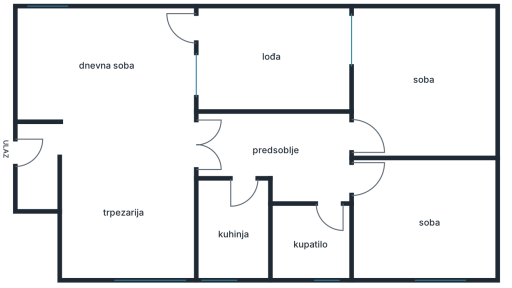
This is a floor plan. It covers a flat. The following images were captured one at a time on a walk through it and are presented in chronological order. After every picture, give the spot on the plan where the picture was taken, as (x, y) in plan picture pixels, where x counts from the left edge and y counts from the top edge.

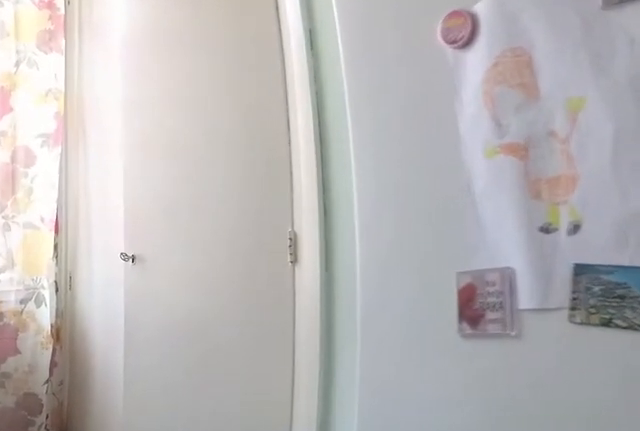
(234, 215)
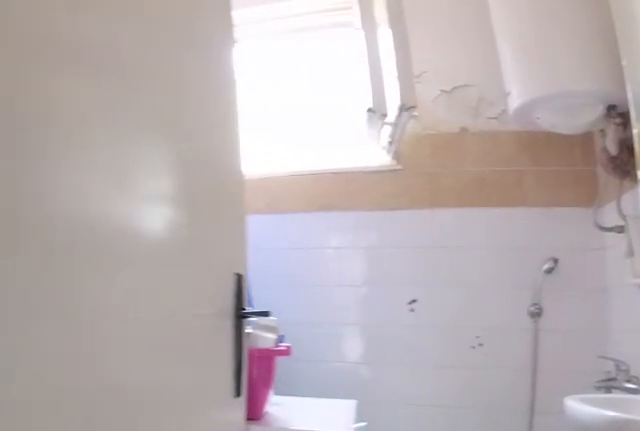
(315, 186)
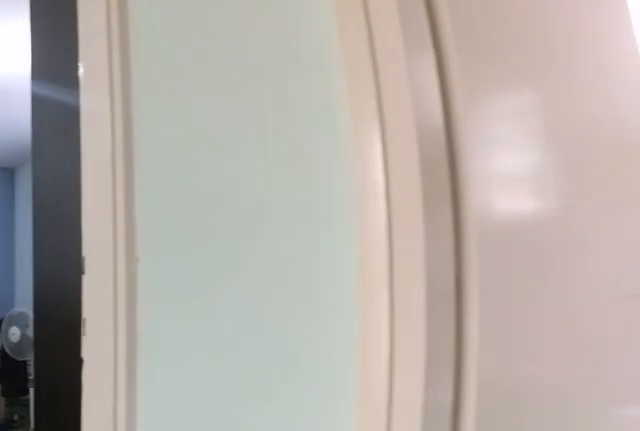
(312, 180)
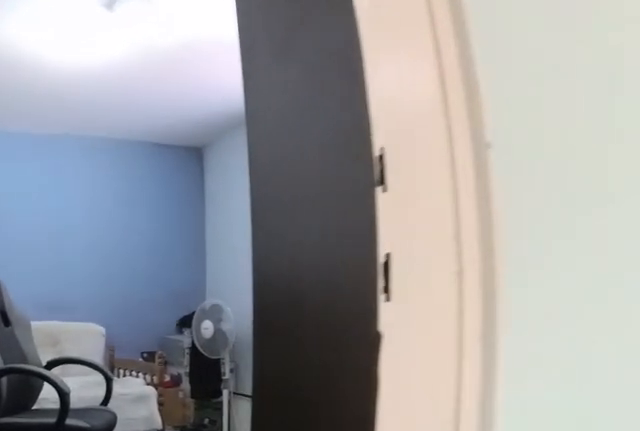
(329, 177)
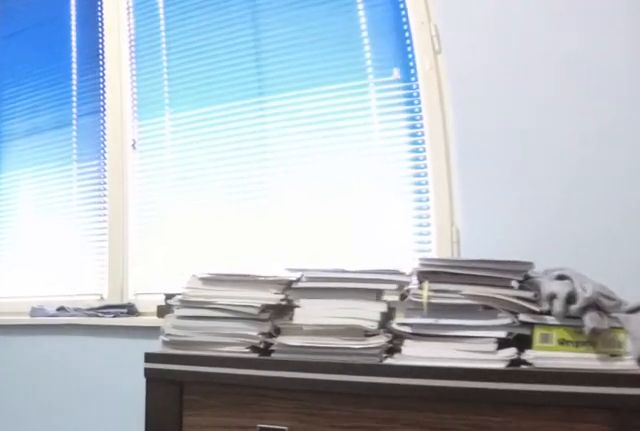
(389, 230)
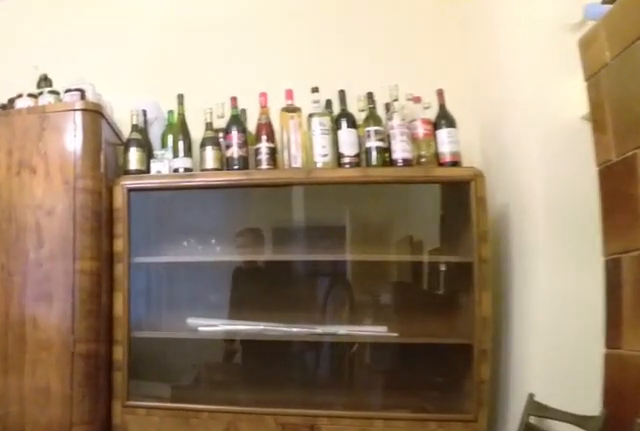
(427, 135)
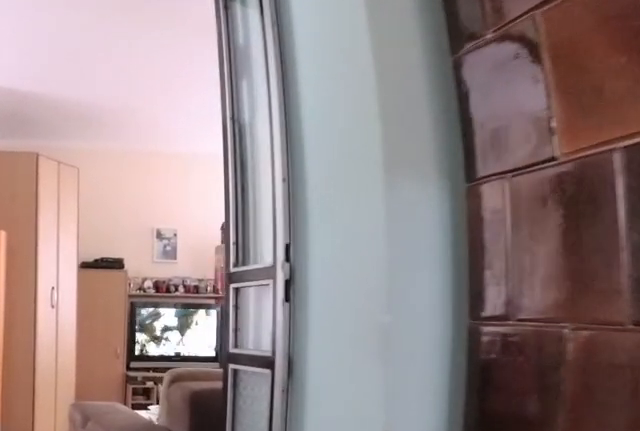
(247, 144)
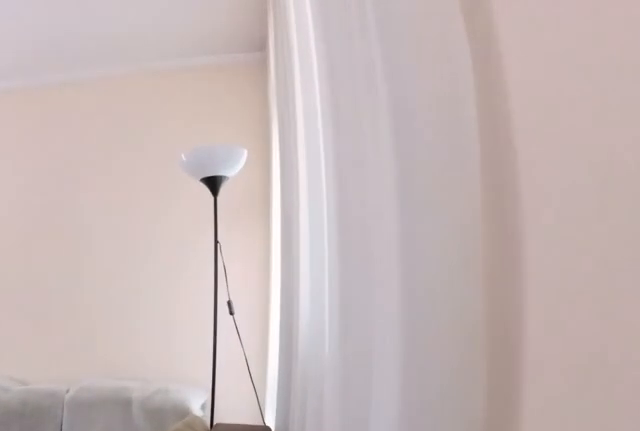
(186, 150)
